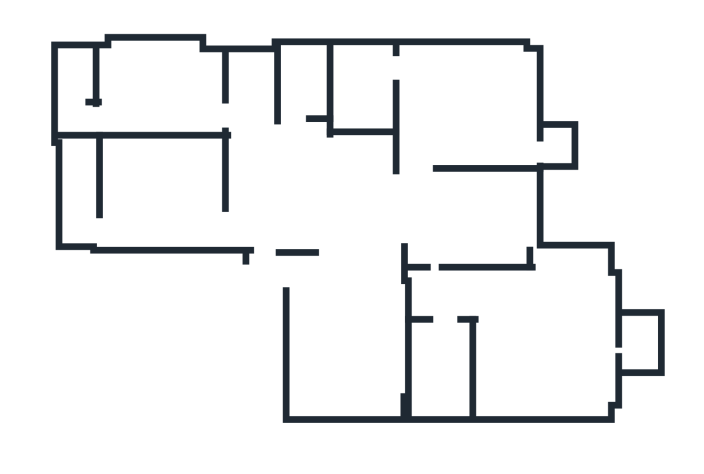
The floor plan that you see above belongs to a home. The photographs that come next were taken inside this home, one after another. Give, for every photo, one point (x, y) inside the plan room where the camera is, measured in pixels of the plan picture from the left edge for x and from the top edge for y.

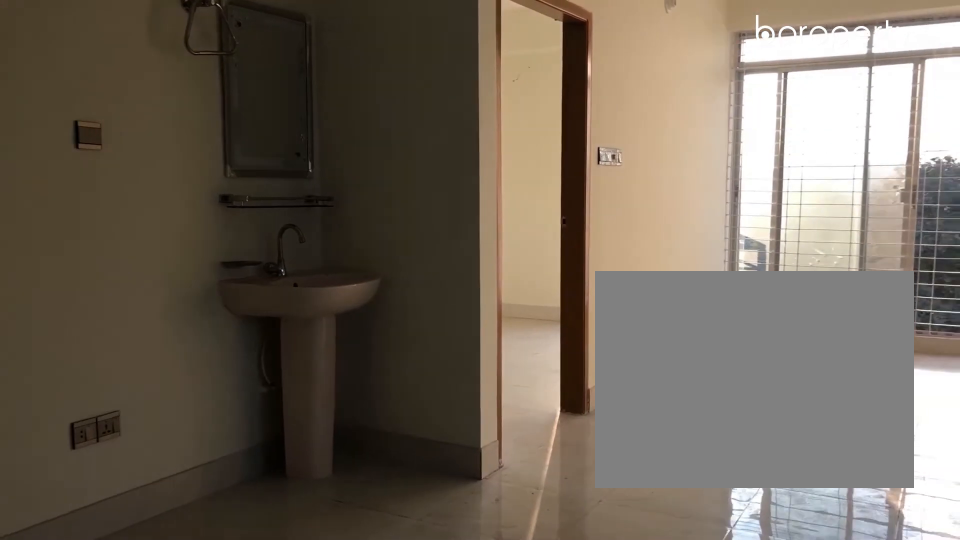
(359, 226)
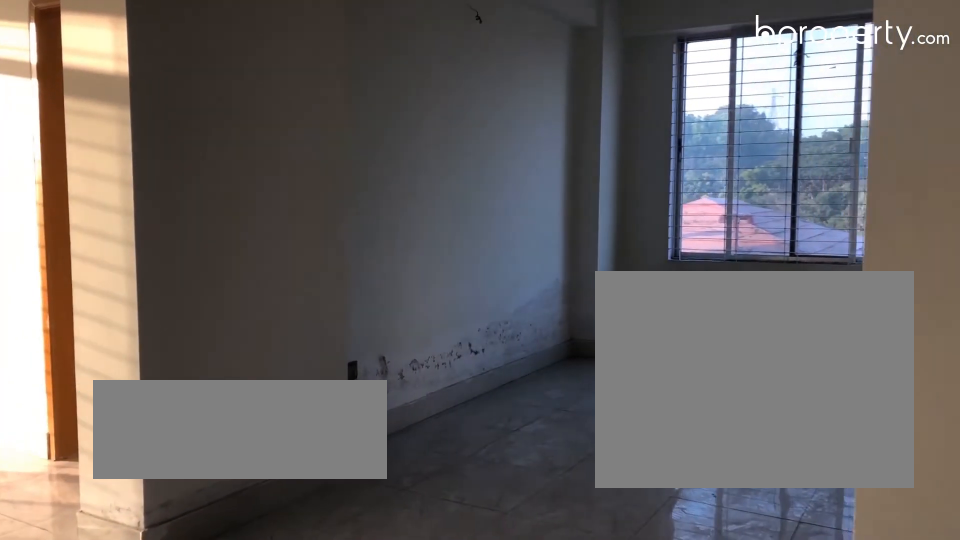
(359, 226)
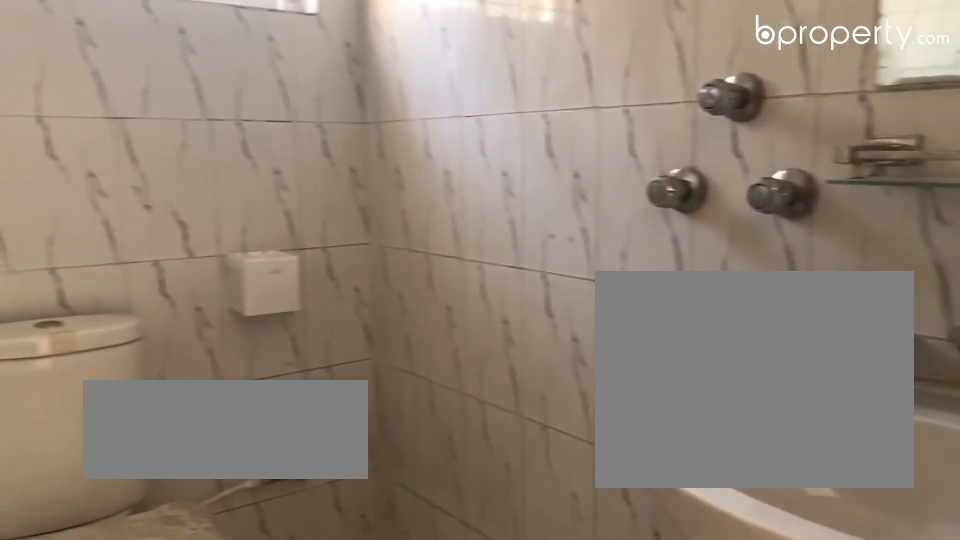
(303, 79)
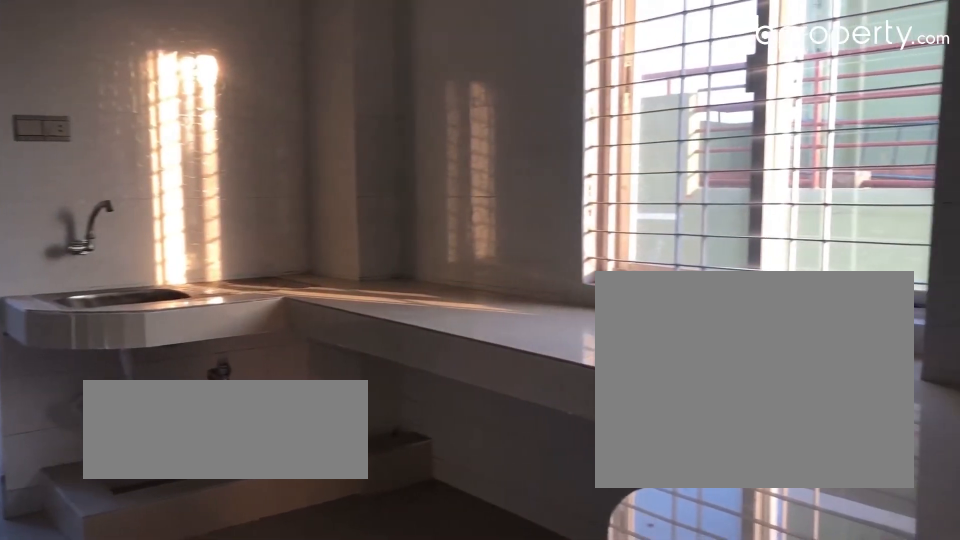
(149, 92)
